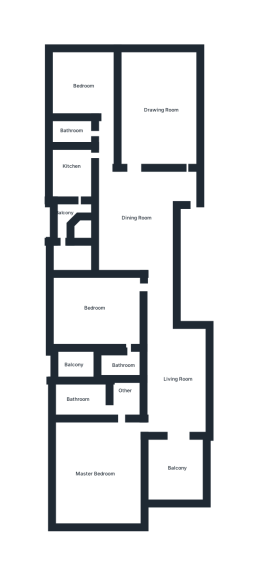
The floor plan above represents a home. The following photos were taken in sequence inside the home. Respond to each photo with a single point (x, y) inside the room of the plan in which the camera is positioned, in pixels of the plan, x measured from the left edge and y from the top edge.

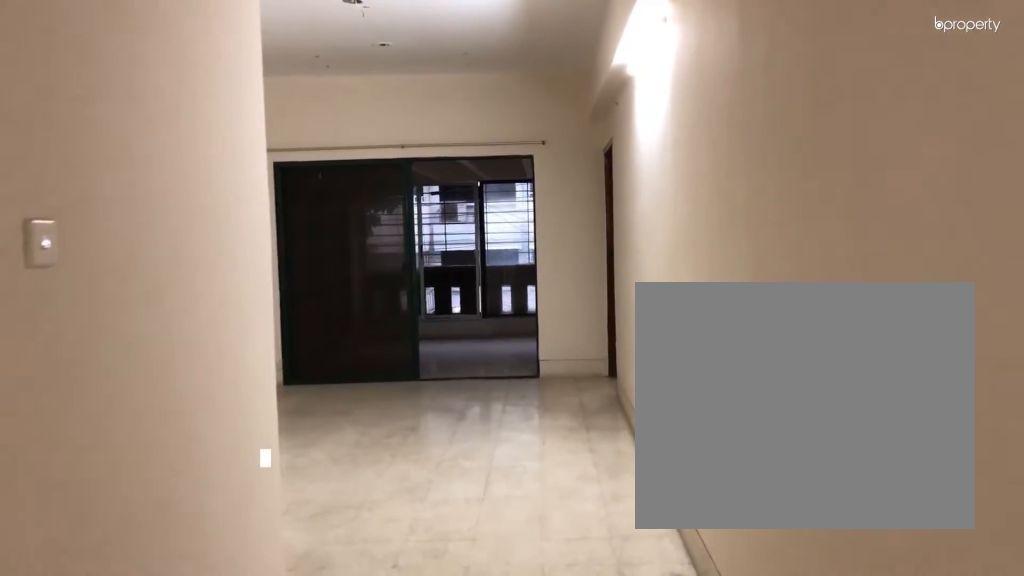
(179, 380)
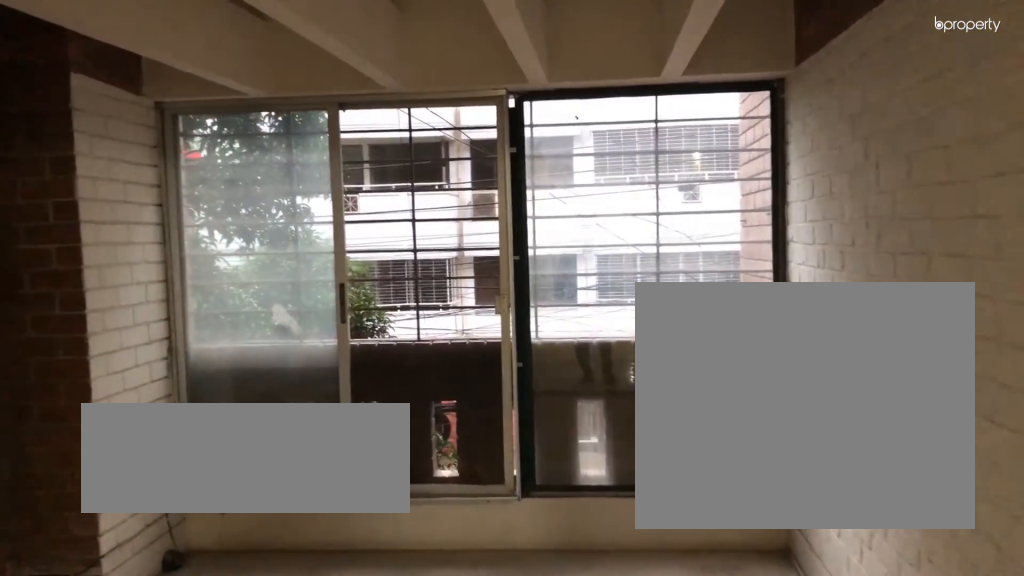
(175, 468)
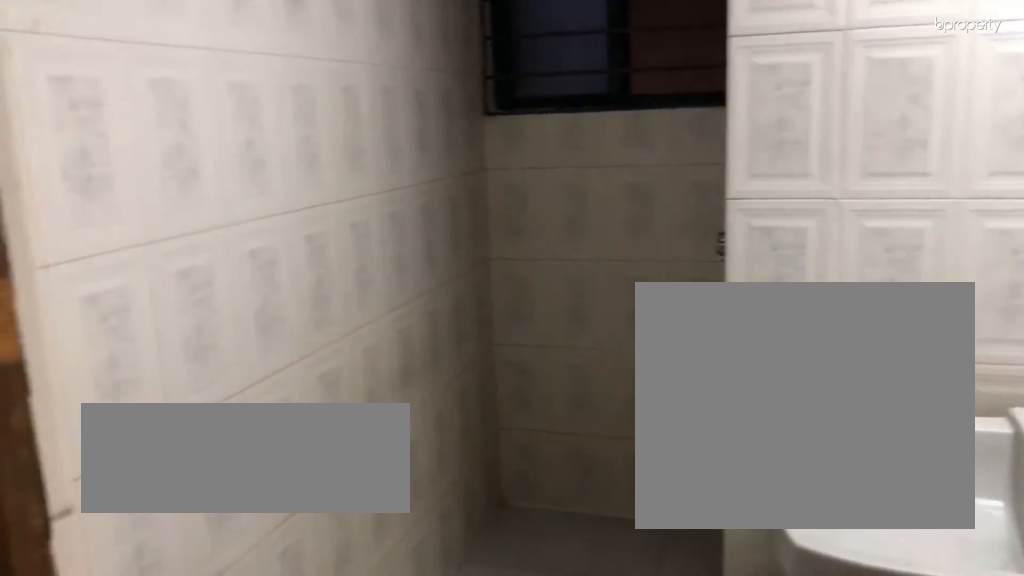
(78, 131)
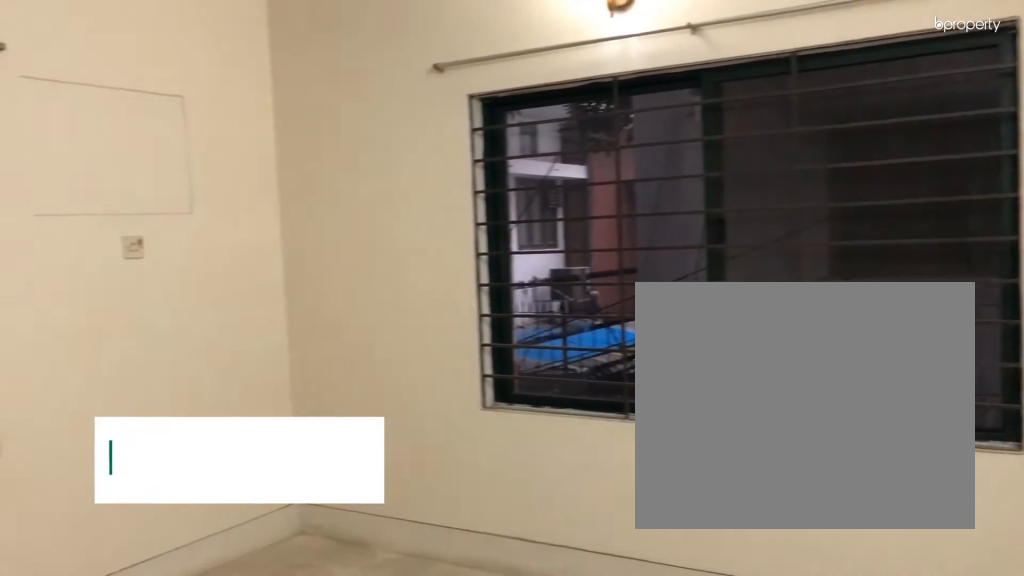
(84, 85)
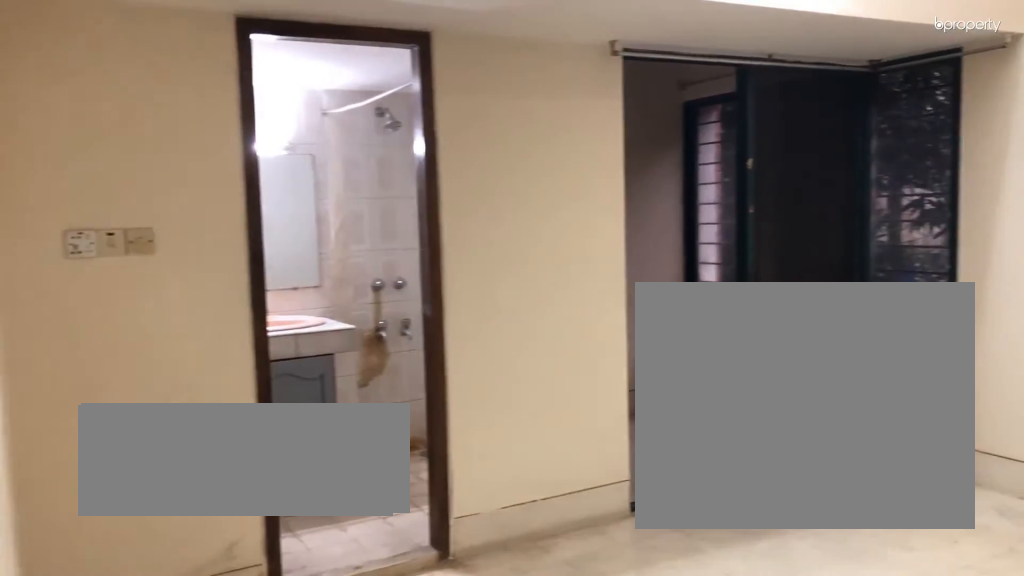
(97, 304)
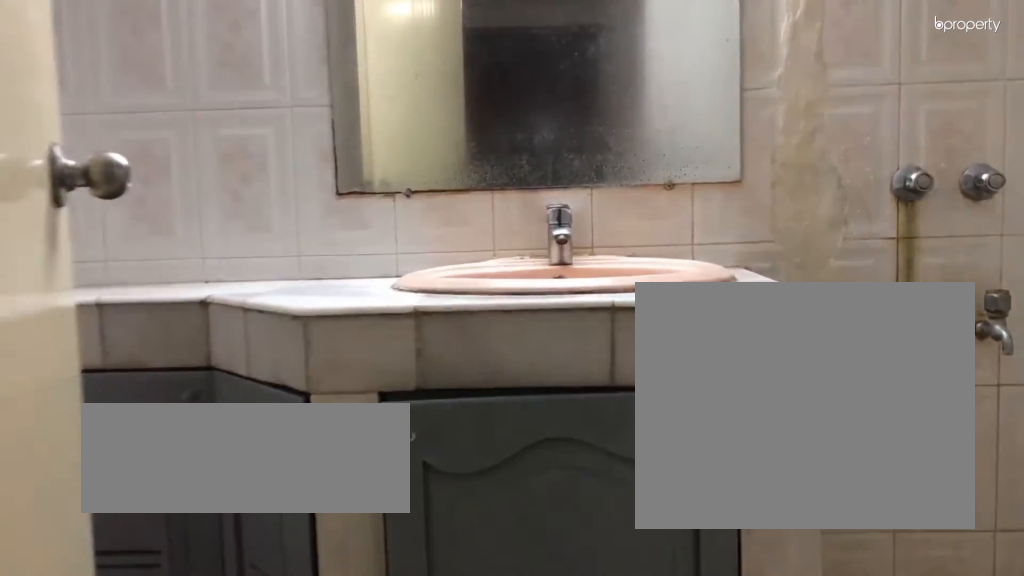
(120, 366)
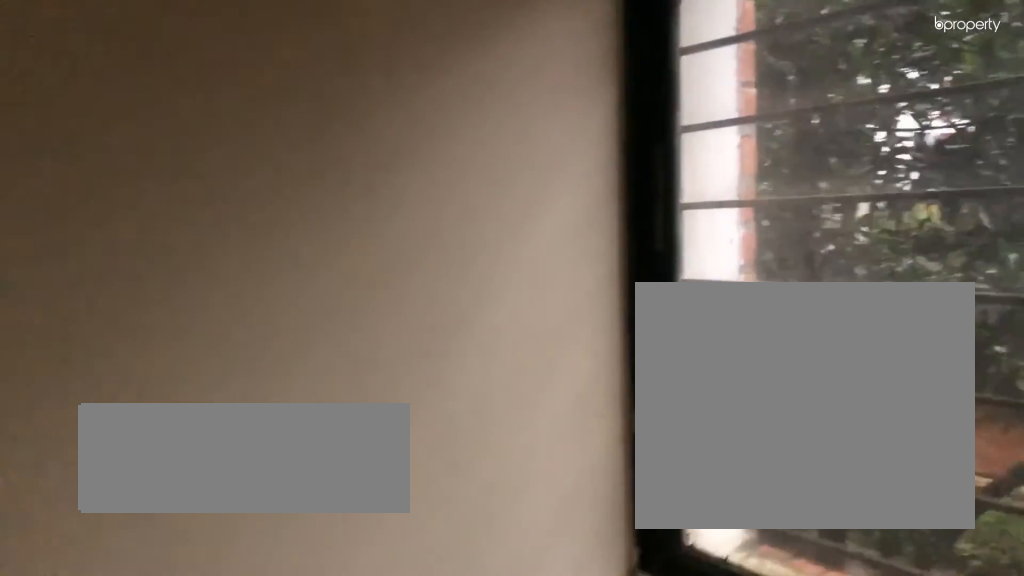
(80, 364)
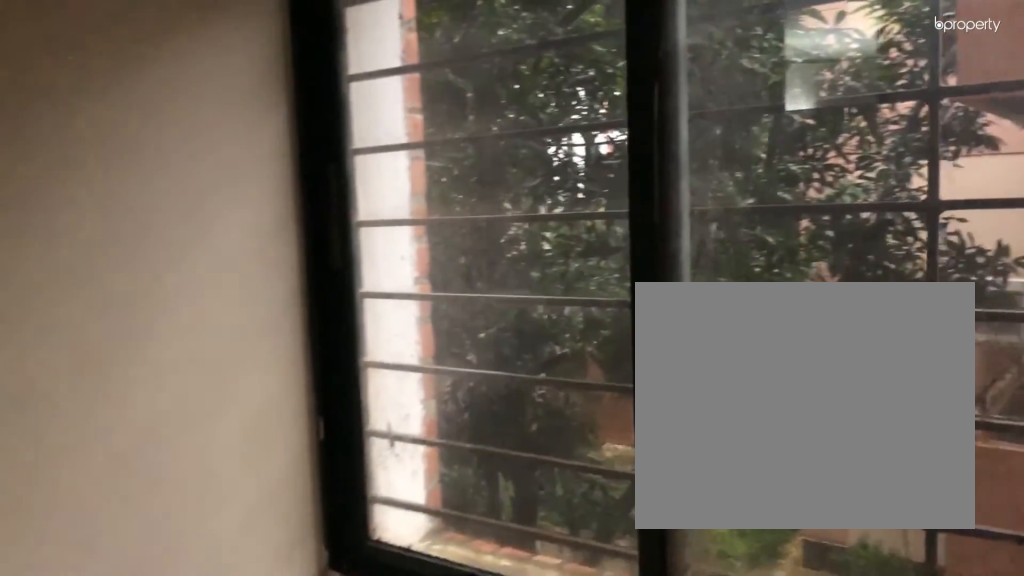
(80, 364)
